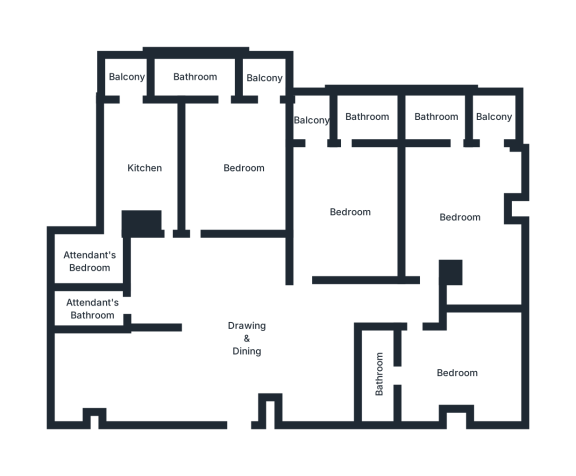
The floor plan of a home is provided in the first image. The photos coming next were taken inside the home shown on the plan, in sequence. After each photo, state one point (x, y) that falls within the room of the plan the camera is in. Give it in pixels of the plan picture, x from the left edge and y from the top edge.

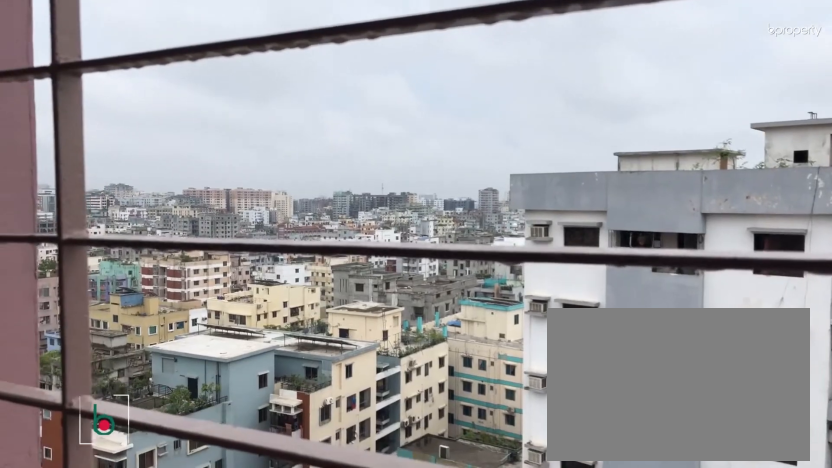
(312, 122)
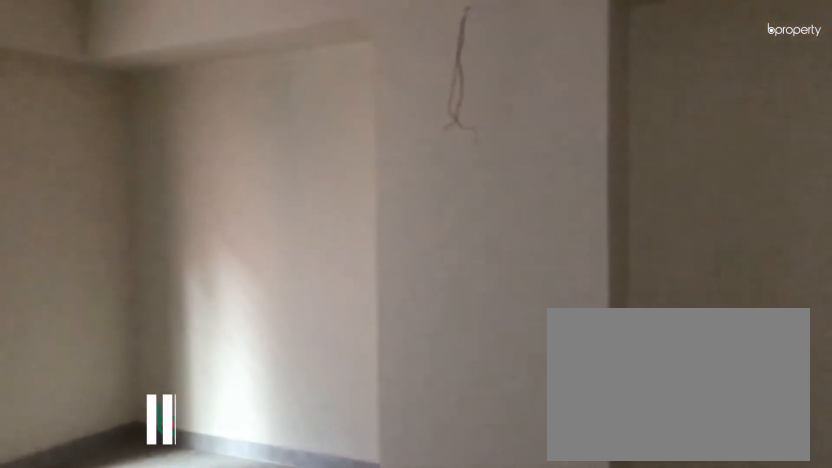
(456, 374)
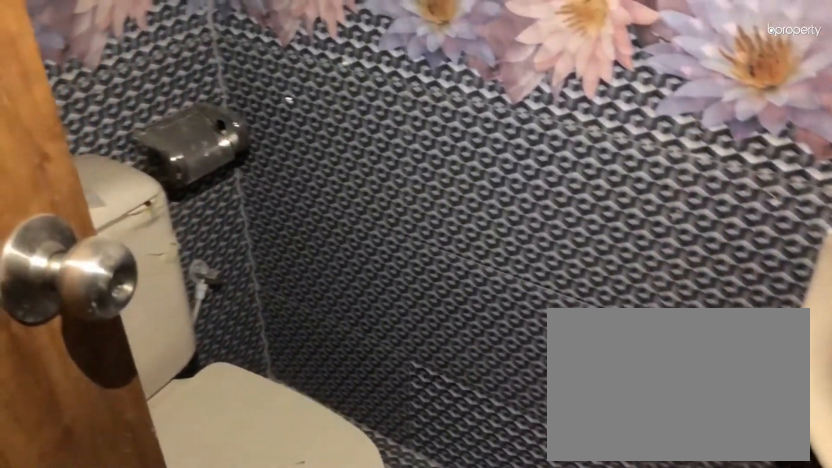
(379, 374)
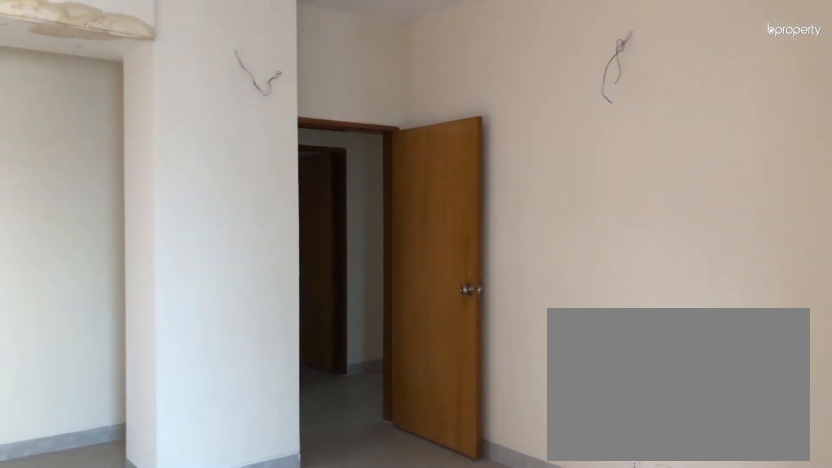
(461, 216)
